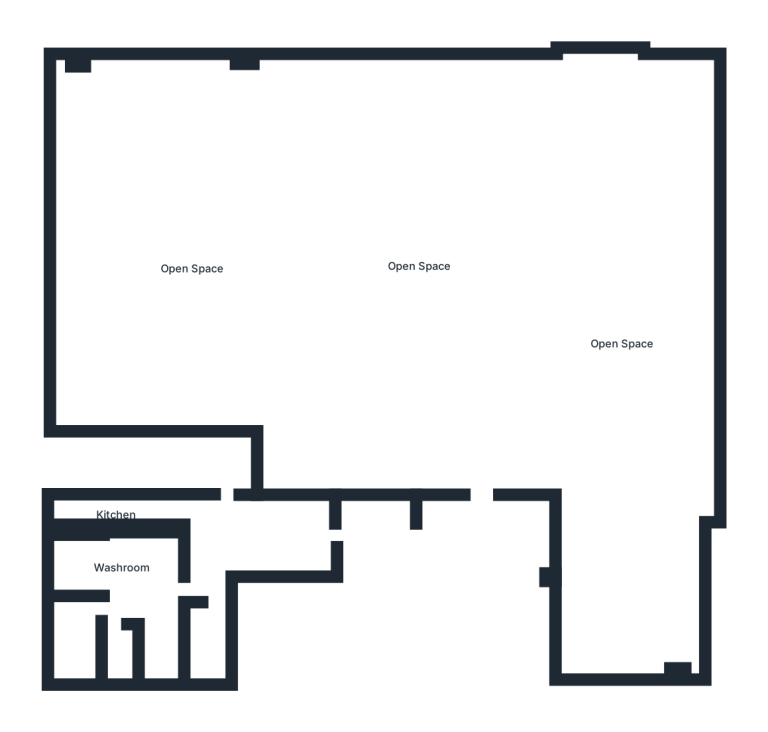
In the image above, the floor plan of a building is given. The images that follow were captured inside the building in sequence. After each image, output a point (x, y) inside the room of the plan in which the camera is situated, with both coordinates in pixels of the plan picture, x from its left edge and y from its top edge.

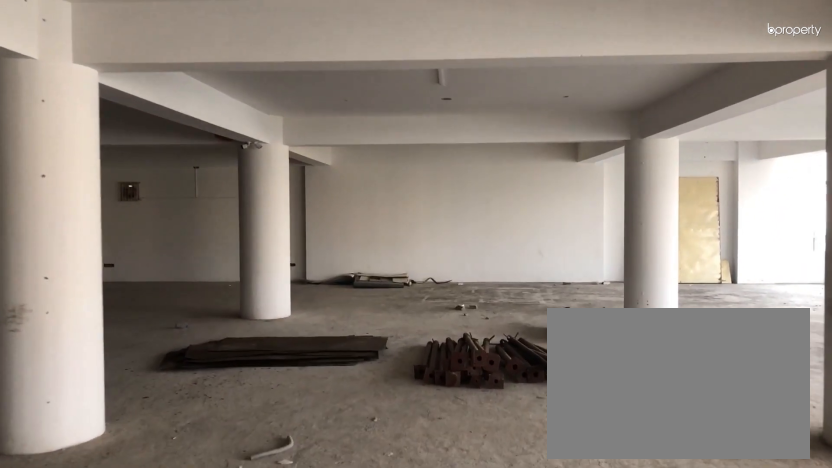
(481, 451)
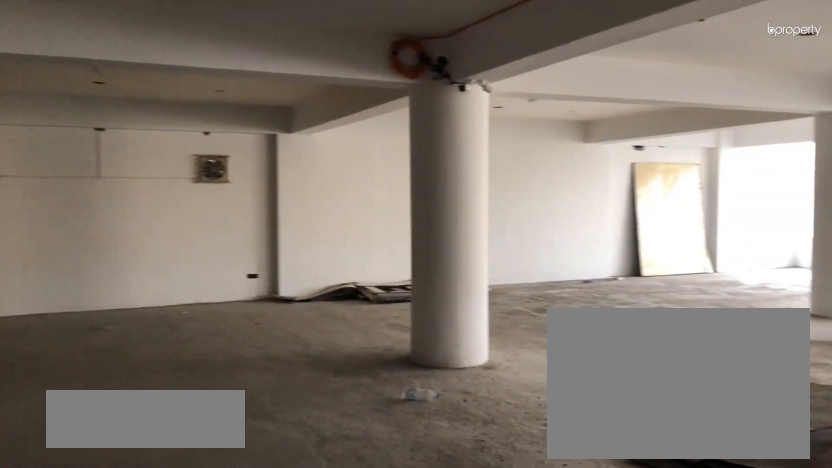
(421, 263)
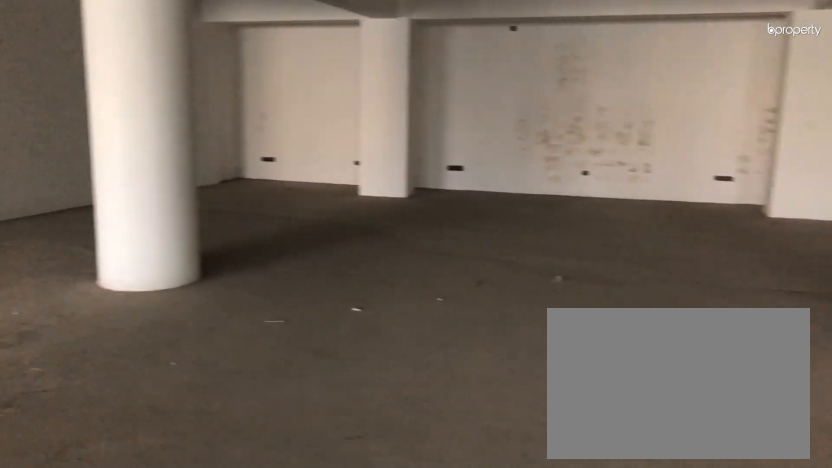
(421, 263)
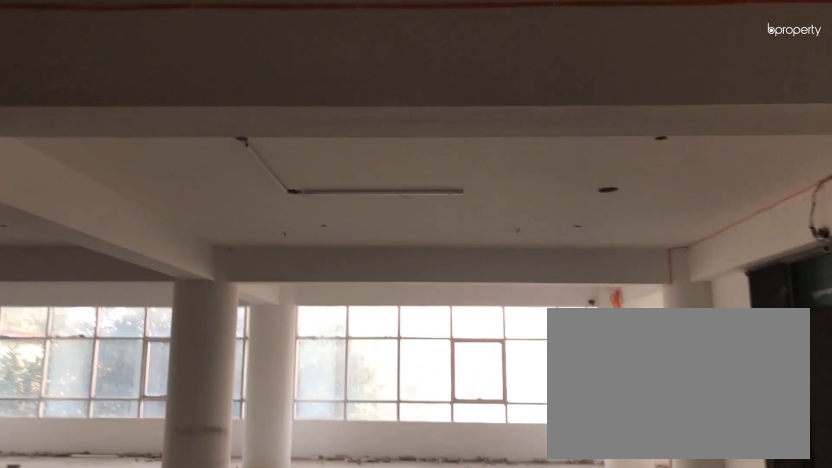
(192, 268)
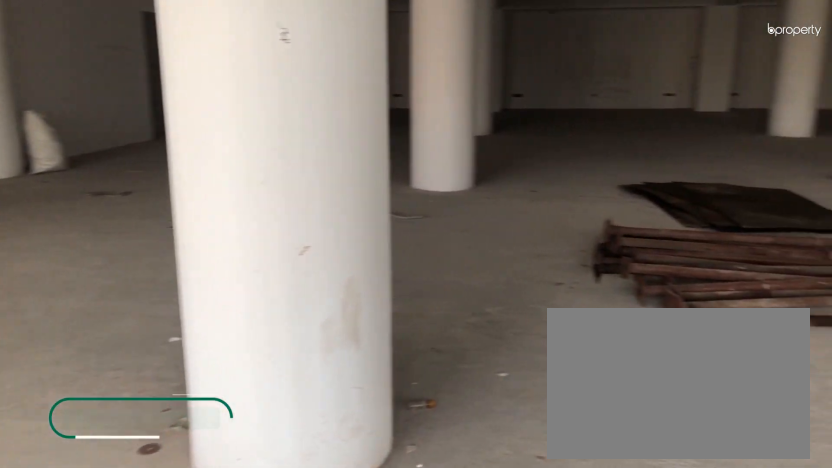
(626, 342)
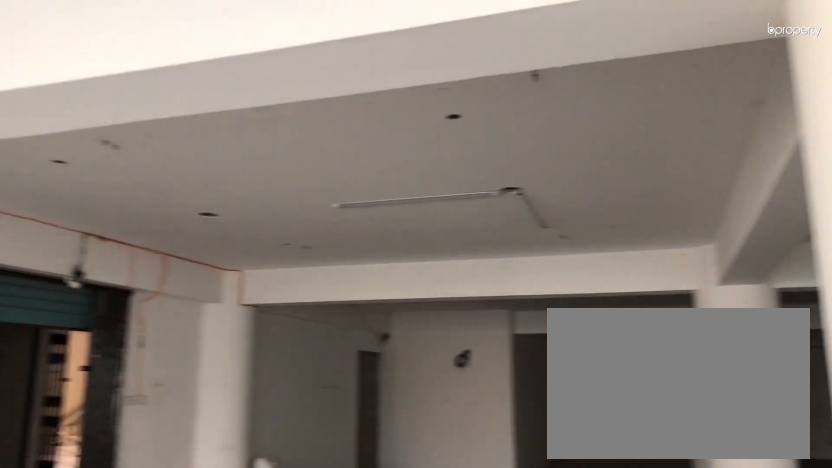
(626, 342)
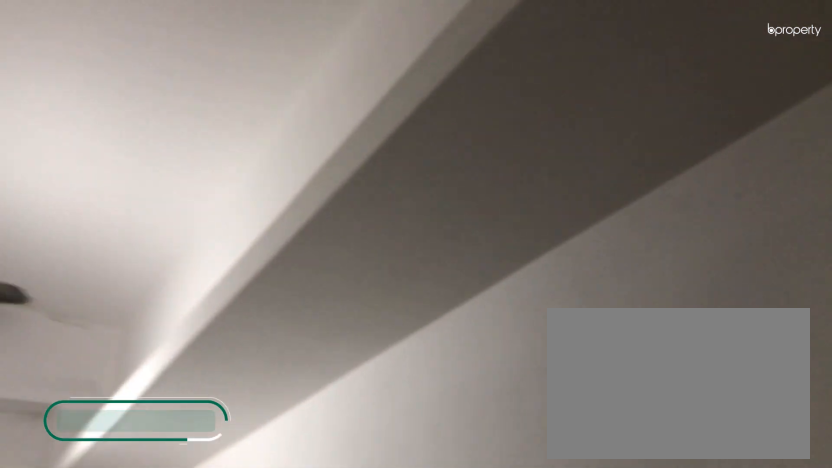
(112, 512)
